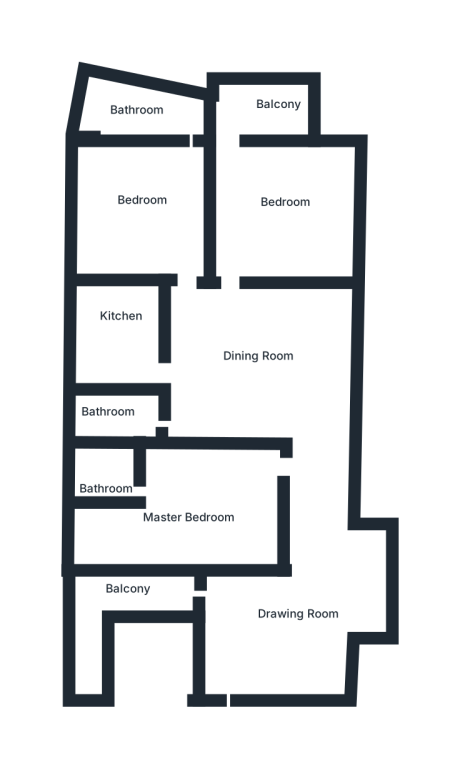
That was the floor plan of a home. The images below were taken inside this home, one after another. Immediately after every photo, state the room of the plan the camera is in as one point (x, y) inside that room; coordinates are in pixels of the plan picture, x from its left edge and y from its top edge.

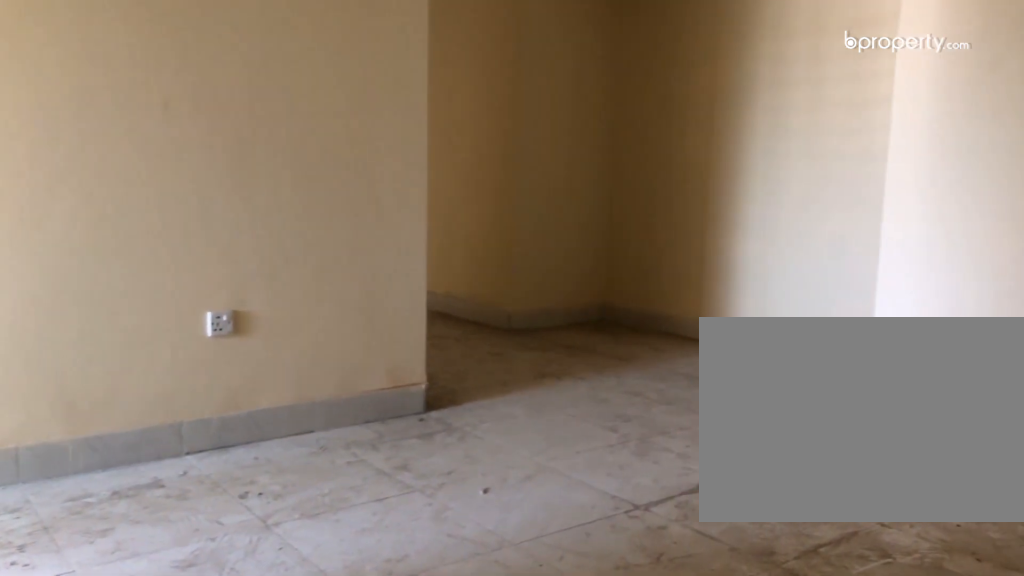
(287, 633)
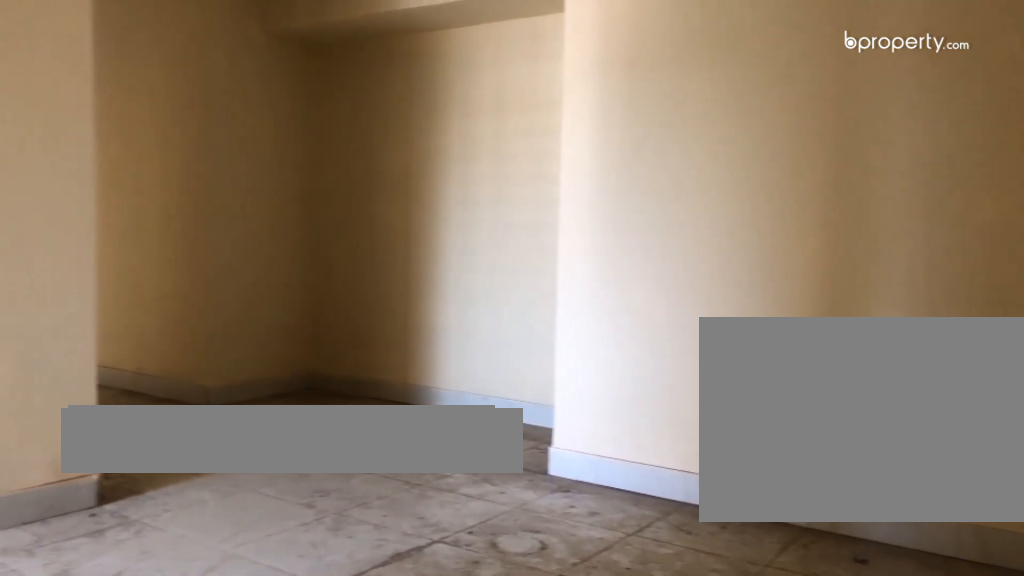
(287, 633)
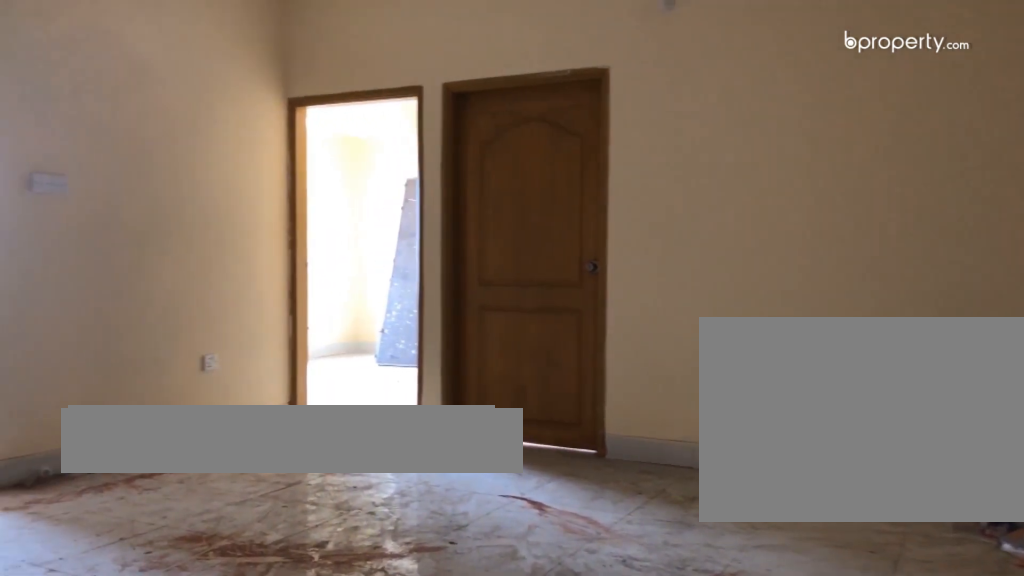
(275, 363)
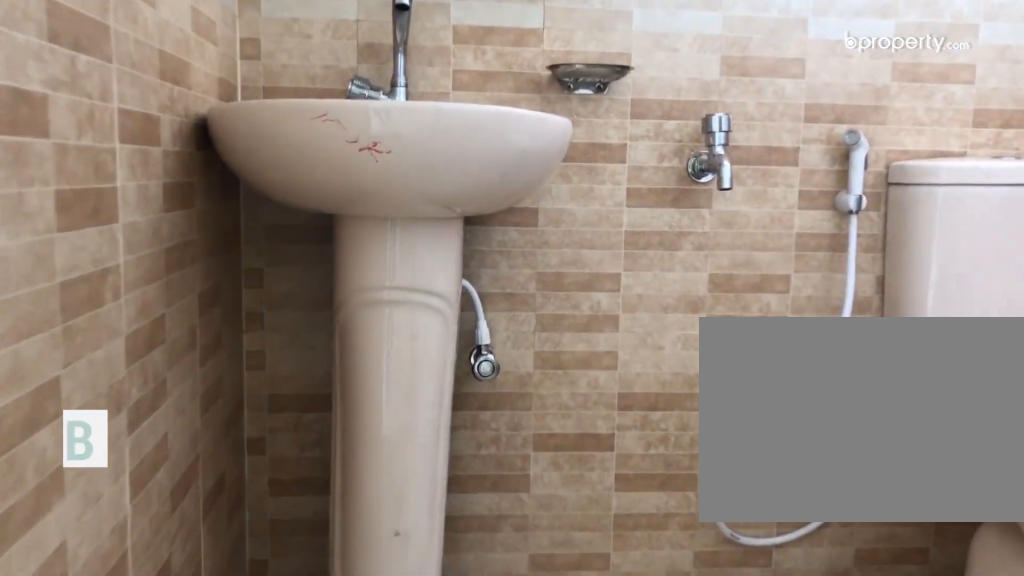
(110, 472)
